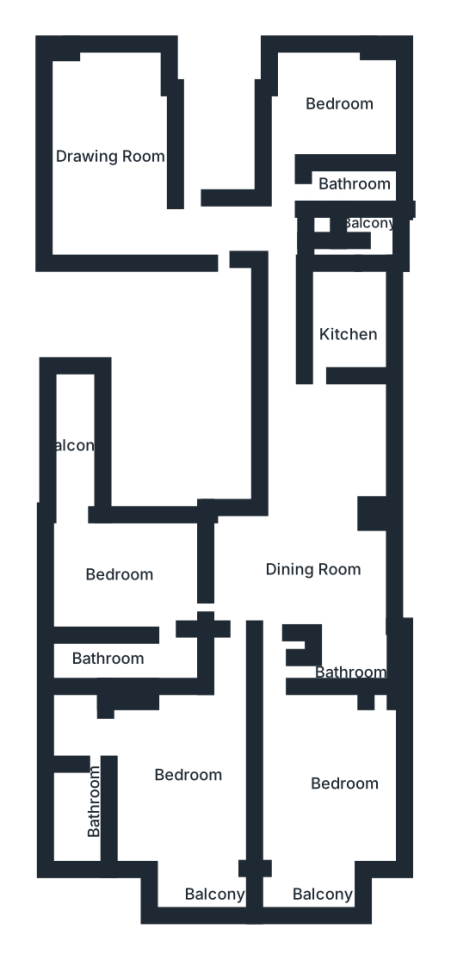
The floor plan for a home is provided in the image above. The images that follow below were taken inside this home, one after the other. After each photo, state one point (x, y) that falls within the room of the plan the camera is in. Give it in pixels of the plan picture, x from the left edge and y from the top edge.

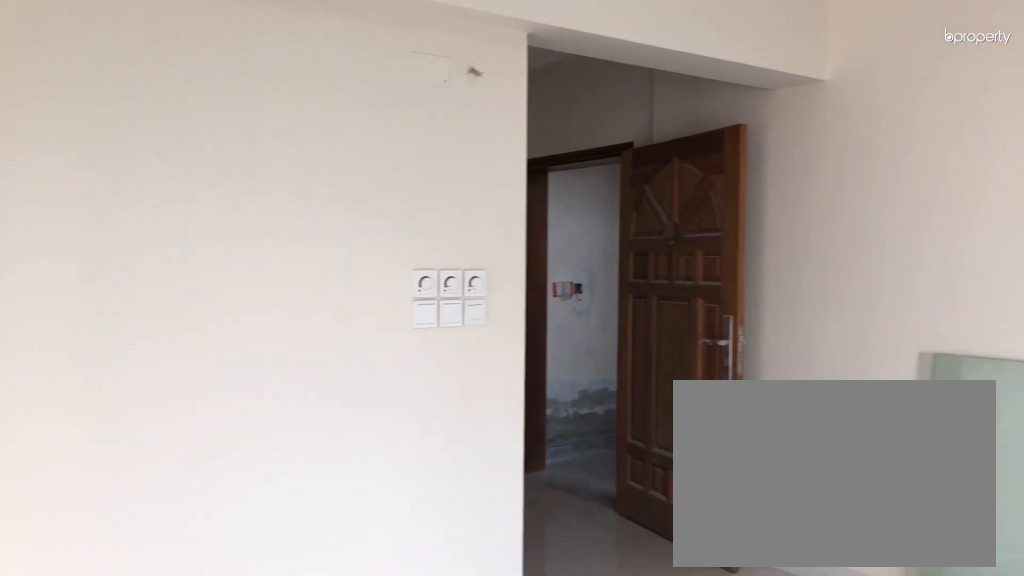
(112, 181)
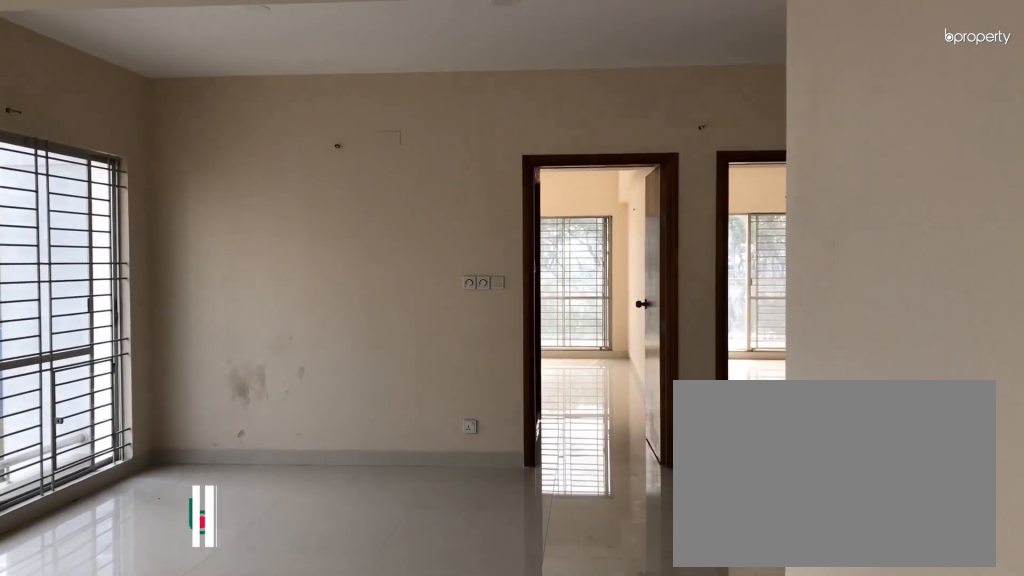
(294, 525)
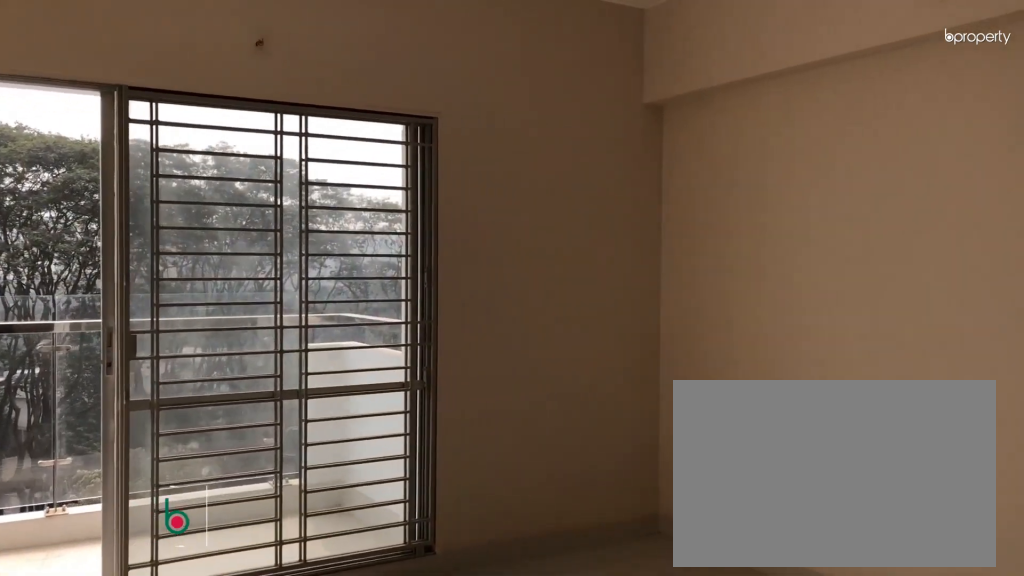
(179, 792)
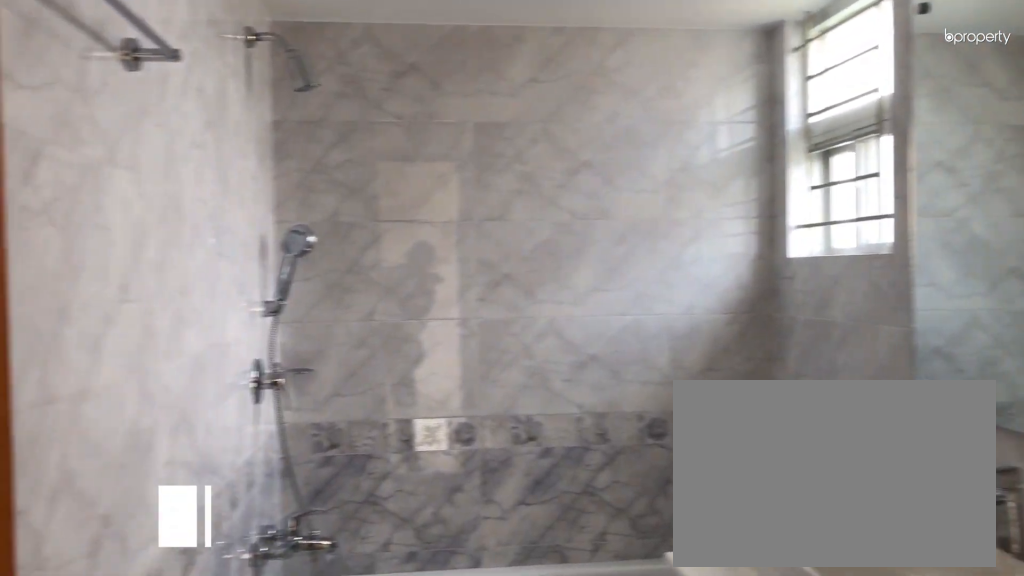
(93, 811)
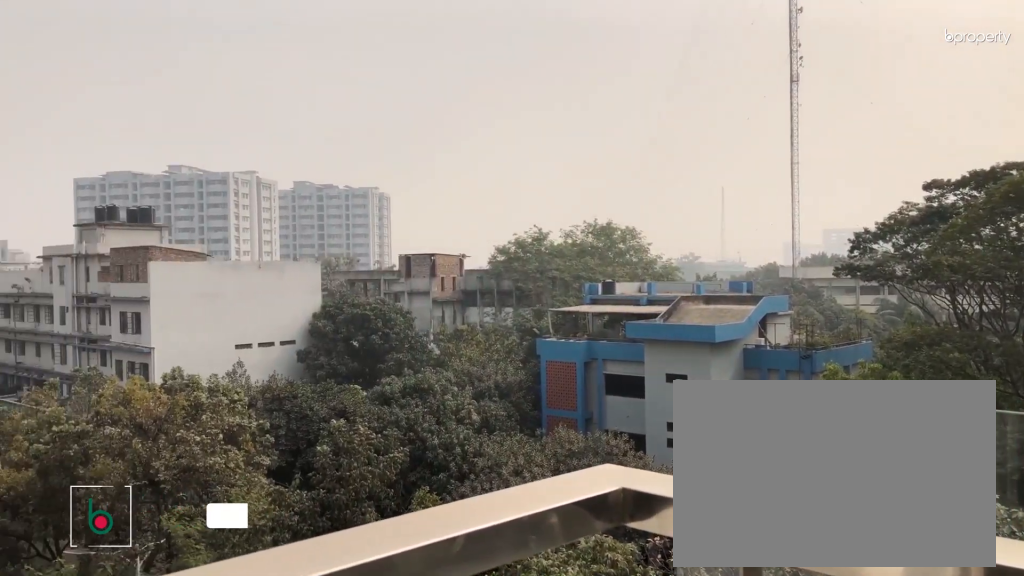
(305, 886)
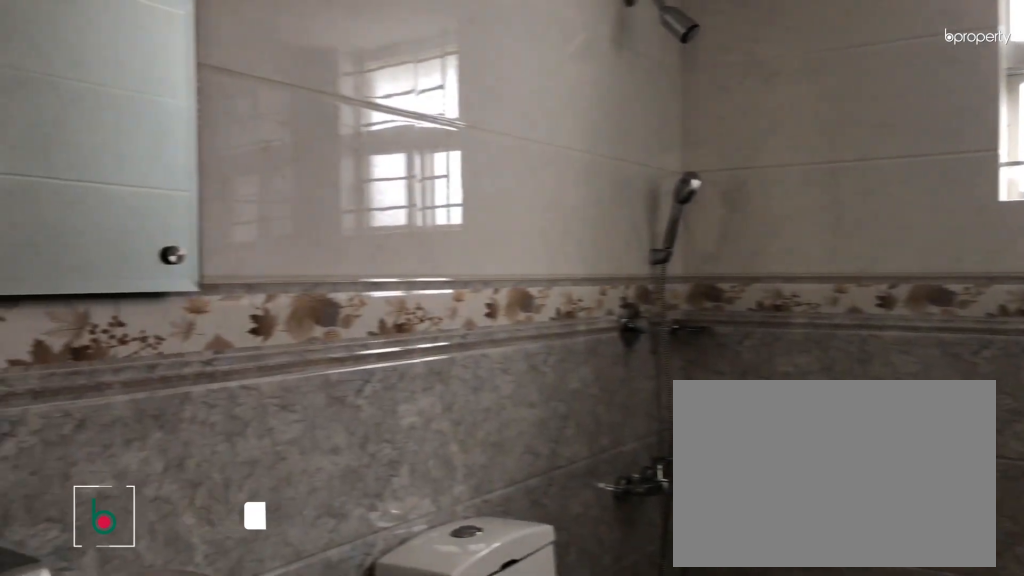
(337, 666)
